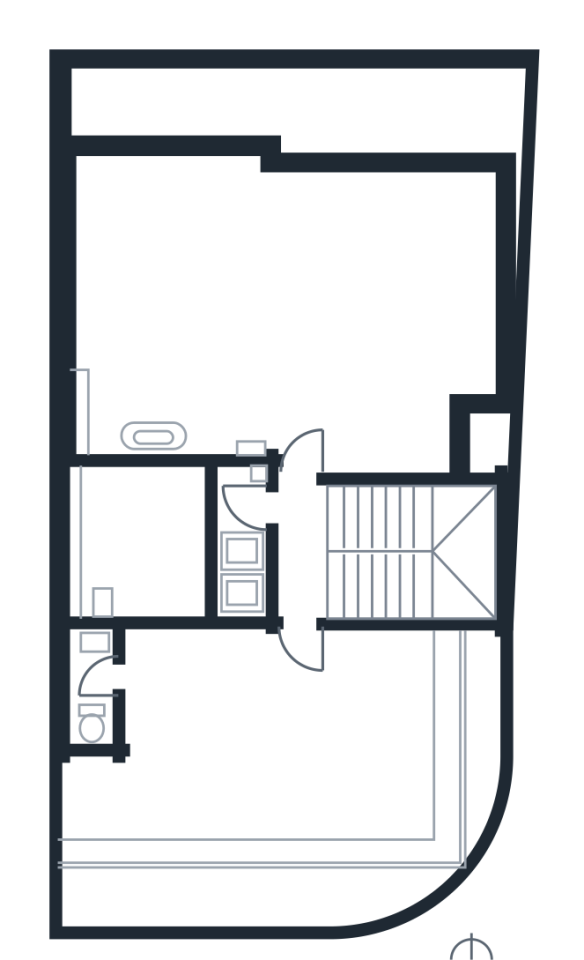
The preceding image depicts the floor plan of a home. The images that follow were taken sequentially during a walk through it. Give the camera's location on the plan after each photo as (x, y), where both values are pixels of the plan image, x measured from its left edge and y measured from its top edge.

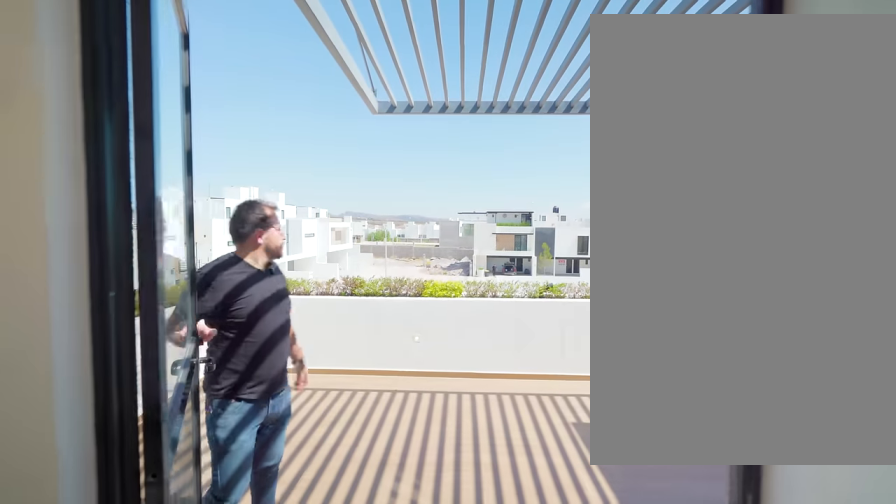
(297, 568)
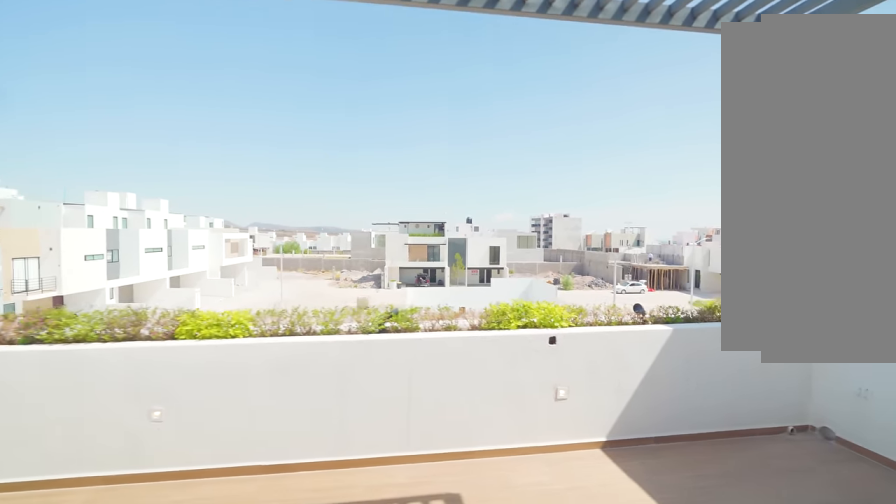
(305, 707)
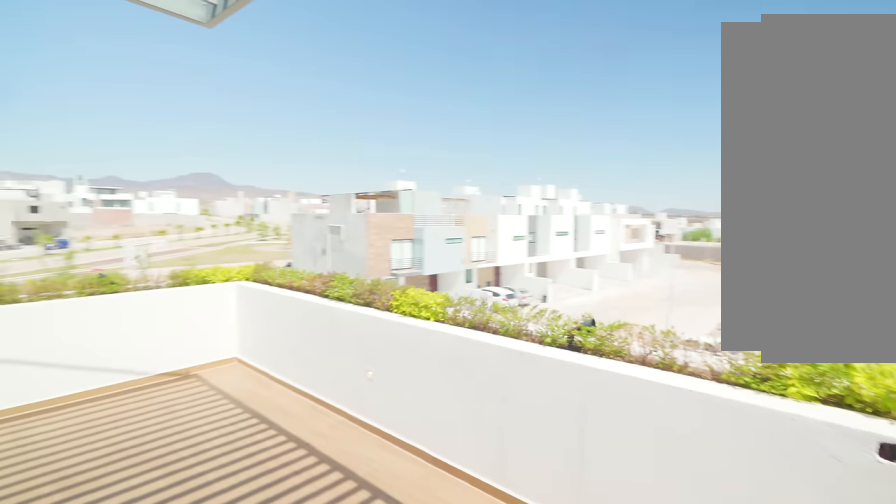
(313, 727)
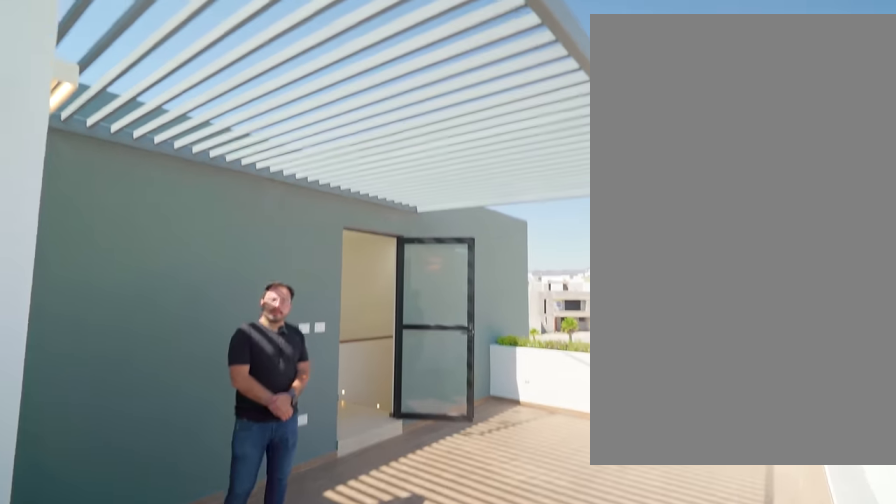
(93, 836)
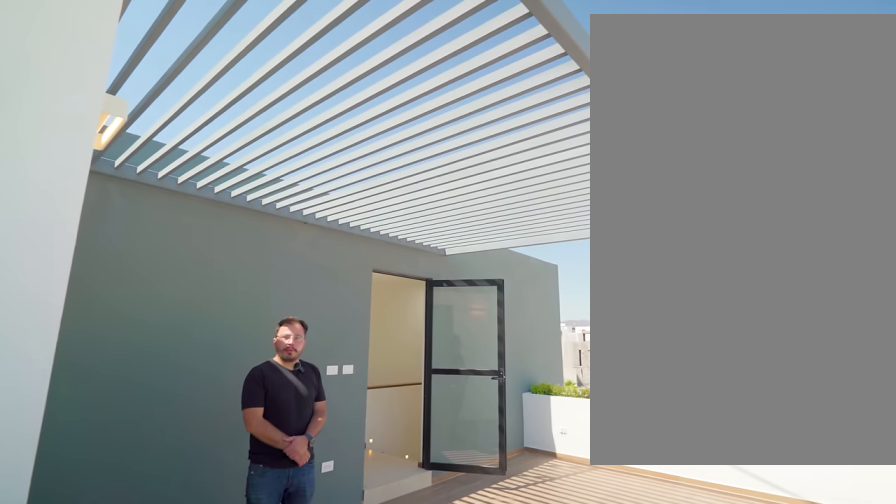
(93, 835)
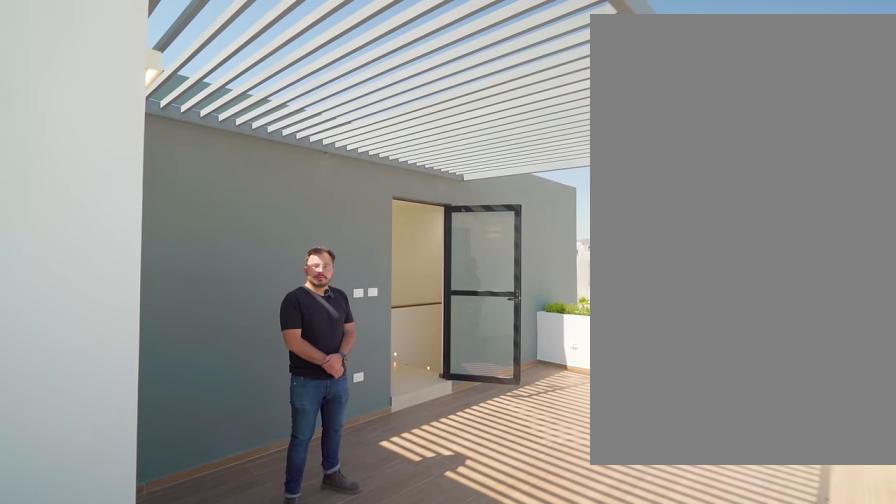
(93, 836)
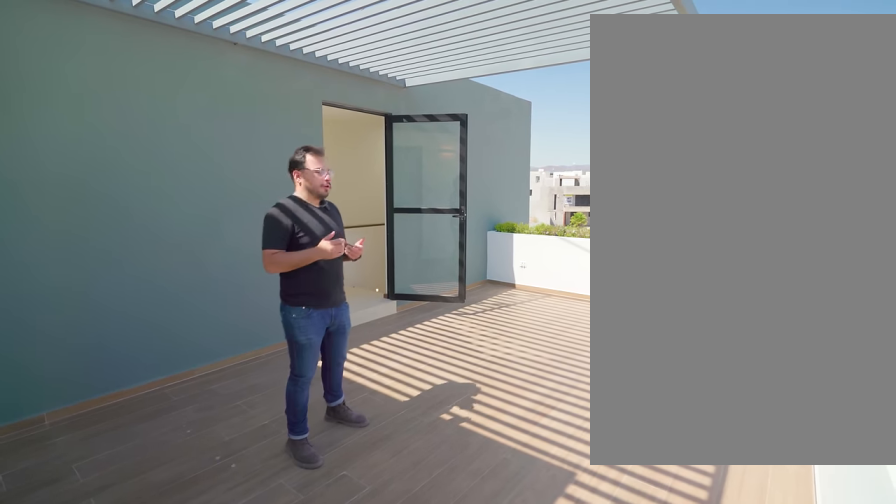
(93, 835)
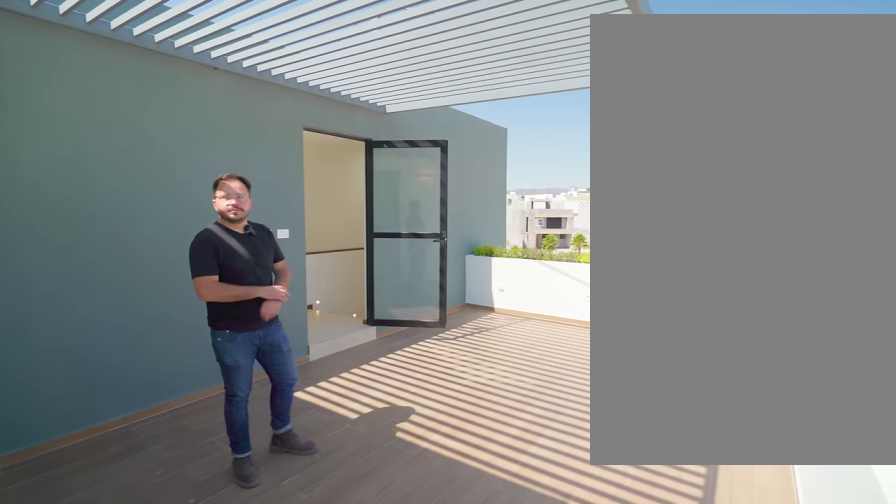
(93, 835)
